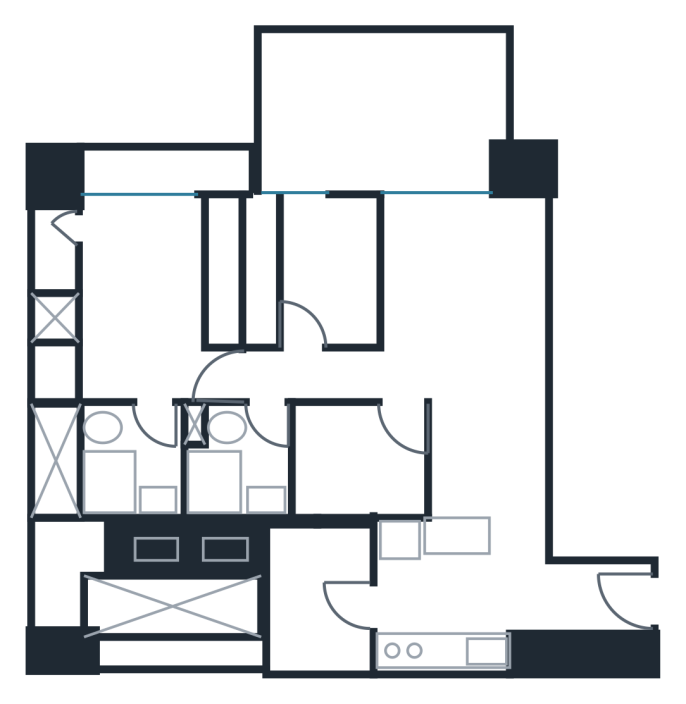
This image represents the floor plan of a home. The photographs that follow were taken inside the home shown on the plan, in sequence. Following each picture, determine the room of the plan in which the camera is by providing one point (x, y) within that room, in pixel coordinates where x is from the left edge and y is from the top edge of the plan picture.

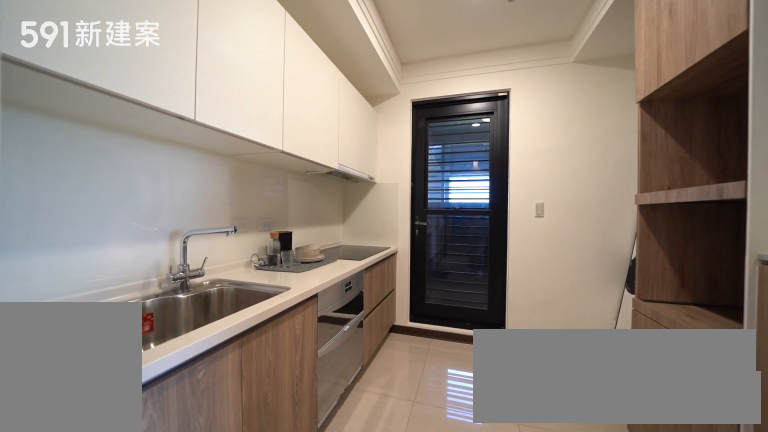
(440, 592)
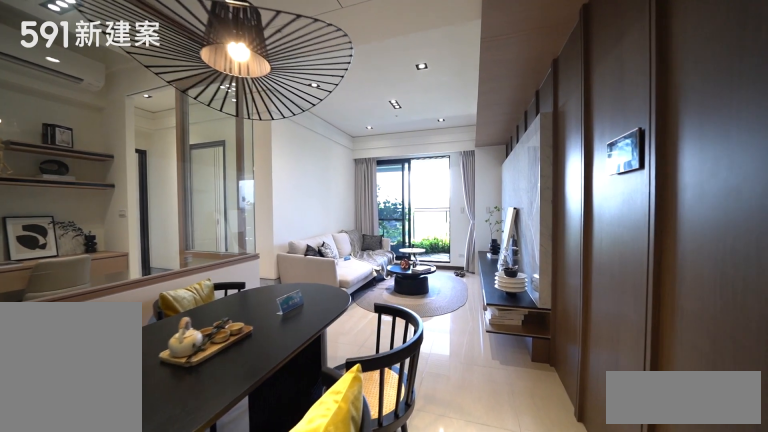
(486, 456)
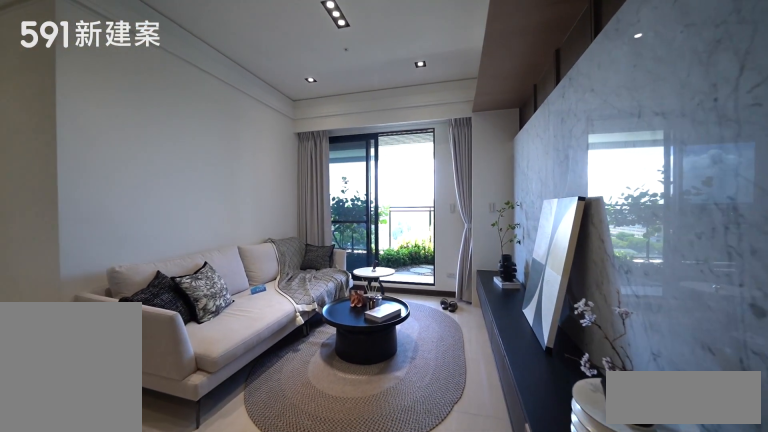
(465, 289)
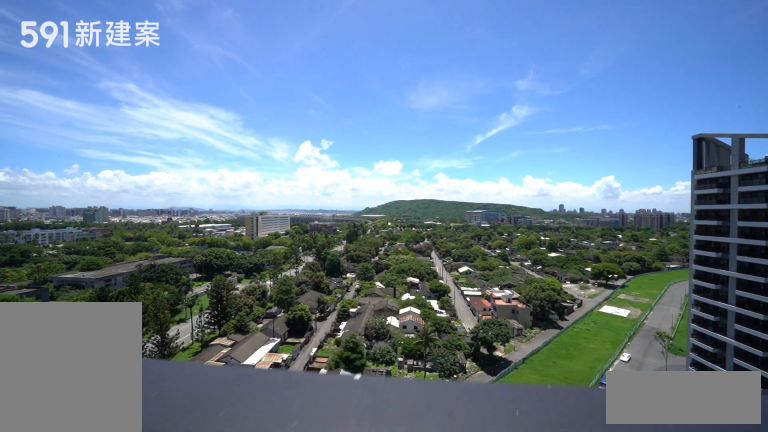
(385, 110)
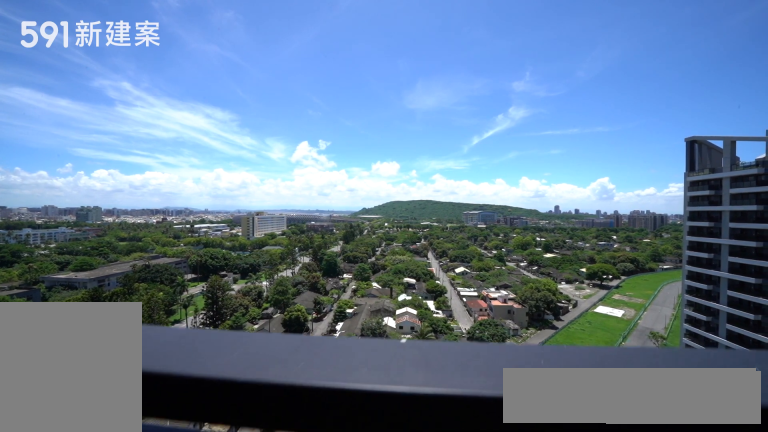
(385, 110)
